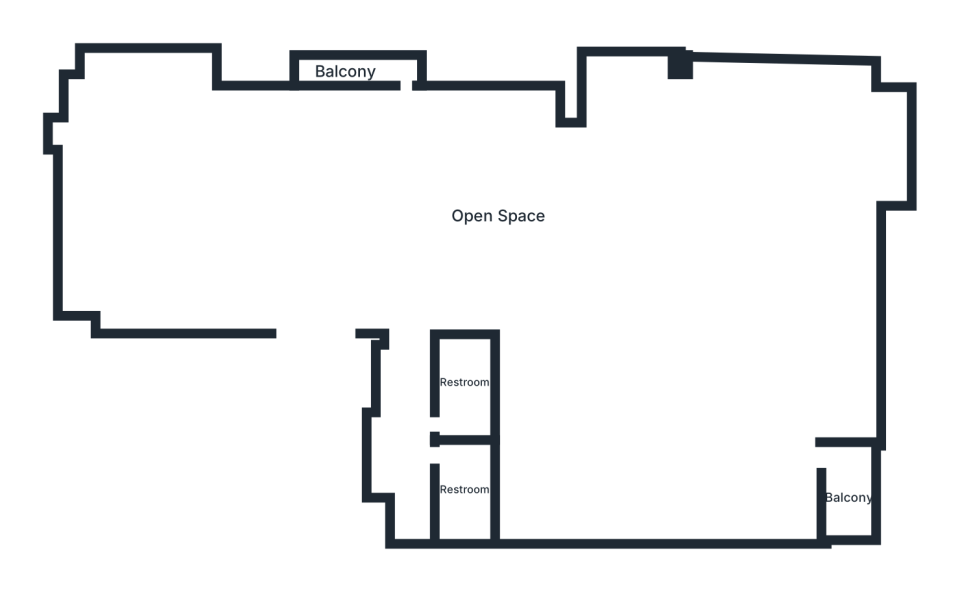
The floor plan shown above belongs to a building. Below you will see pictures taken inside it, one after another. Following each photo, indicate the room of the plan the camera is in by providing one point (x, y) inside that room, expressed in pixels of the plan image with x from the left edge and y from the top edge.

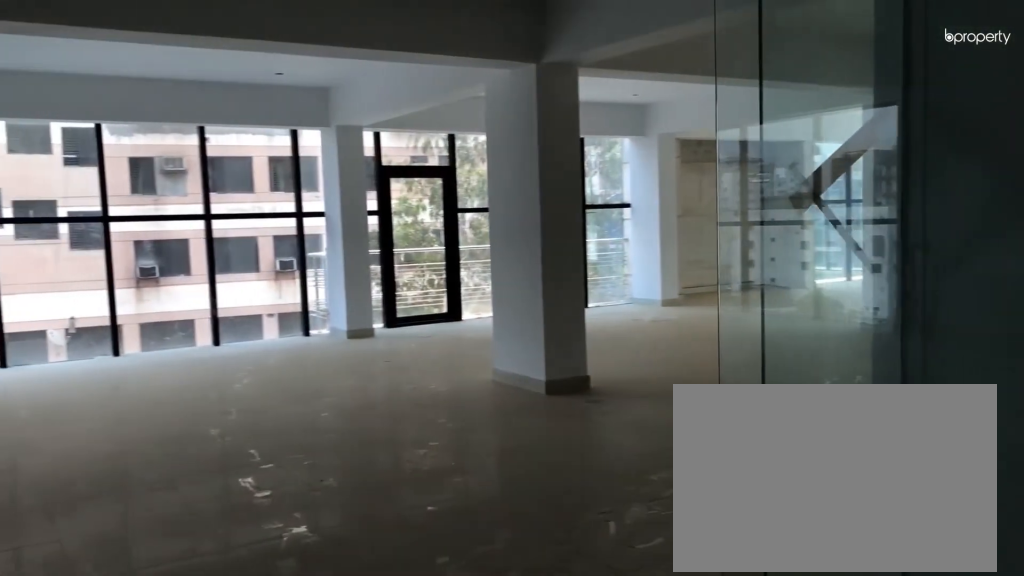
(338, 265)
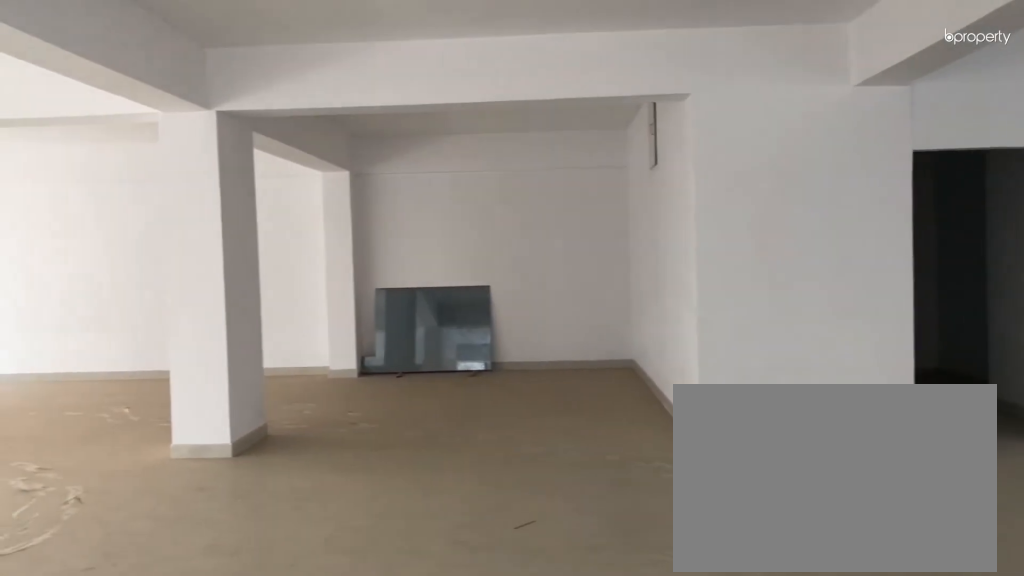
(486, 190)
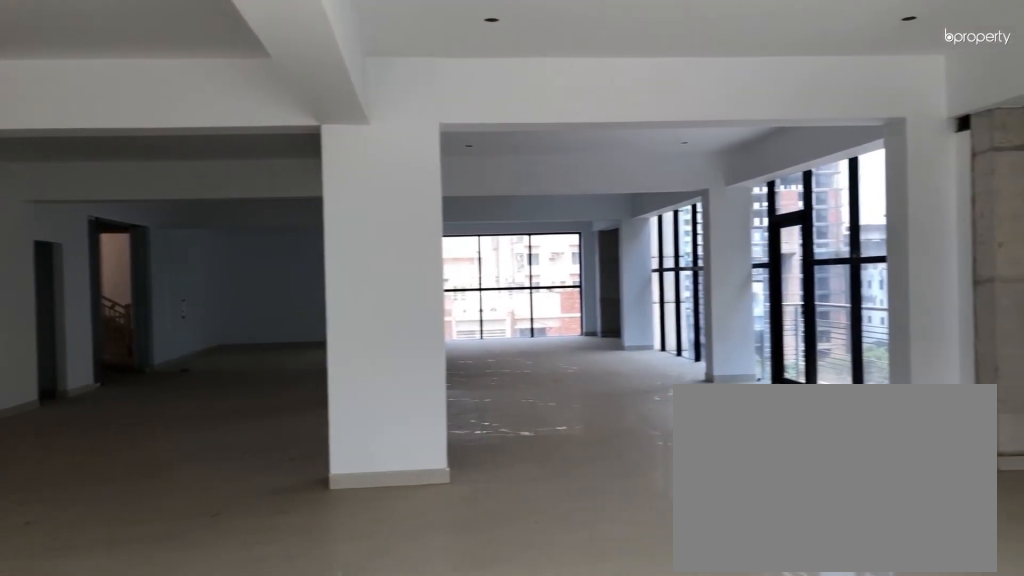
(486, 190)
